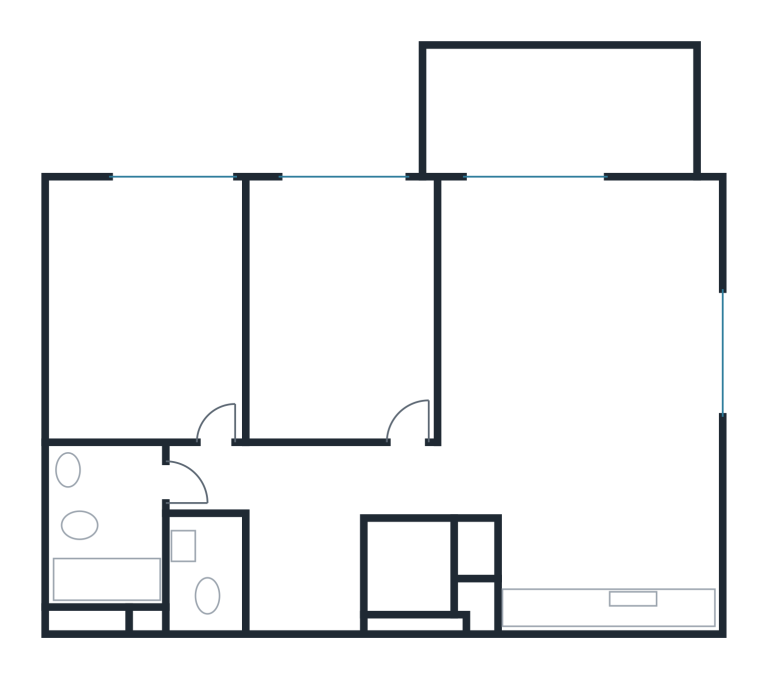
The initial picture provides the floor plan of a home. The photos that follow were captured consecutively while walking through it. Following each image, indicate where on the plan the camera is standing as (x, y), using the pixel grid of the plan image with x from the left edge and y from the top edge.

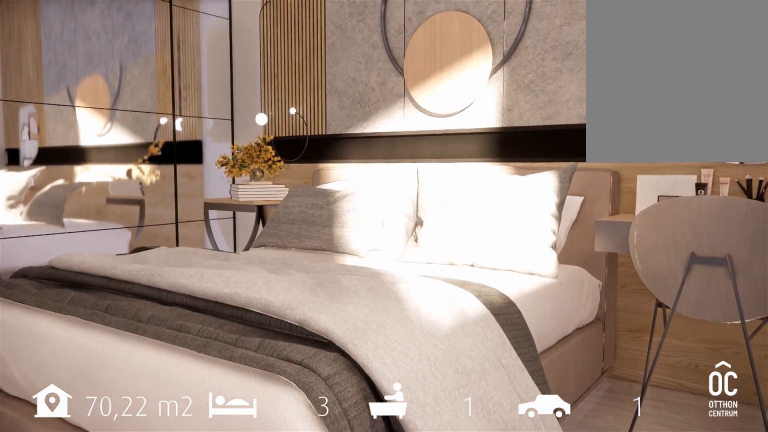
(149, 309)
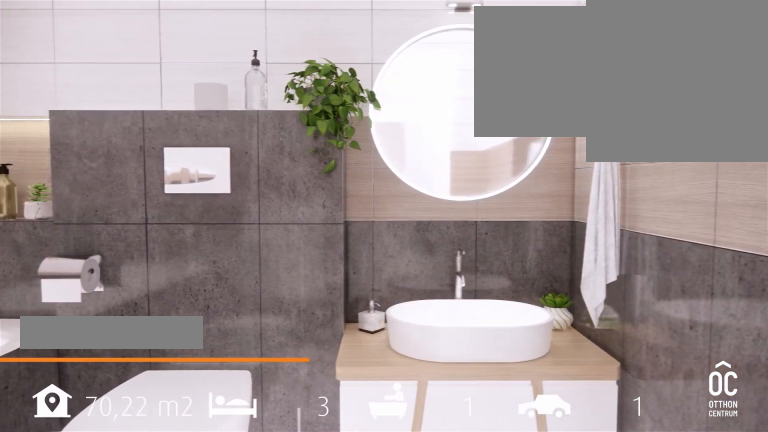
(113, 525)
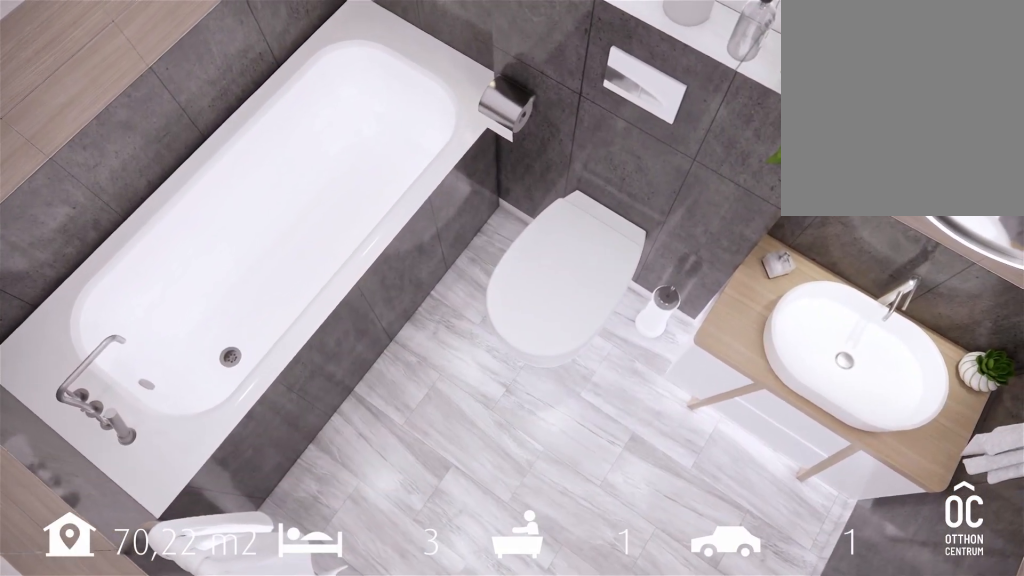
(113, 524)
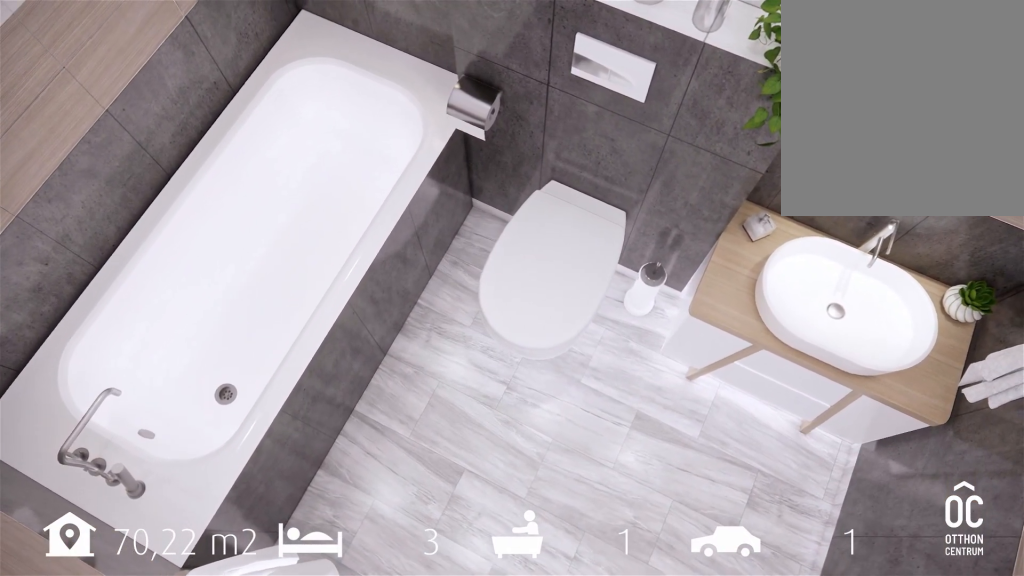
(113, 524)
